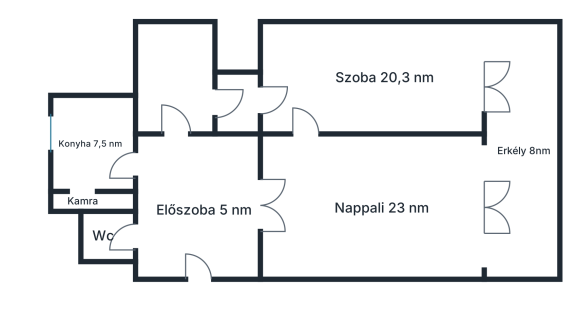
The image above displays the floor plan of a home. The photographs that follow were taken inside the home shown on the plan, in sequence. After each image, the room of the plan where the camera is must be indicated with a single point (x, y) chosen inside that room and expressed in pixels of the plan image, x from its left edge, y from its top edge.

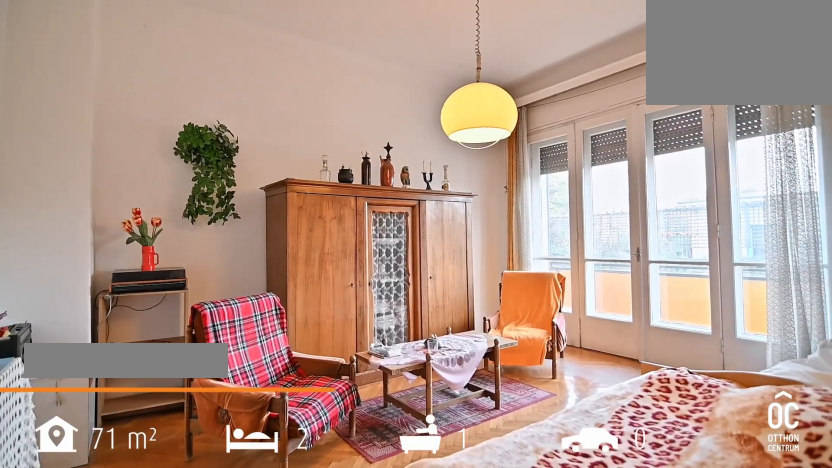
(403, 78)
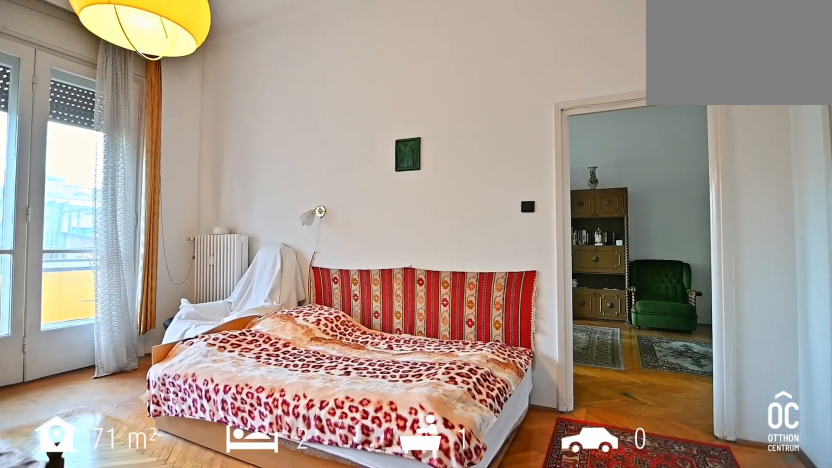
(403, 78)
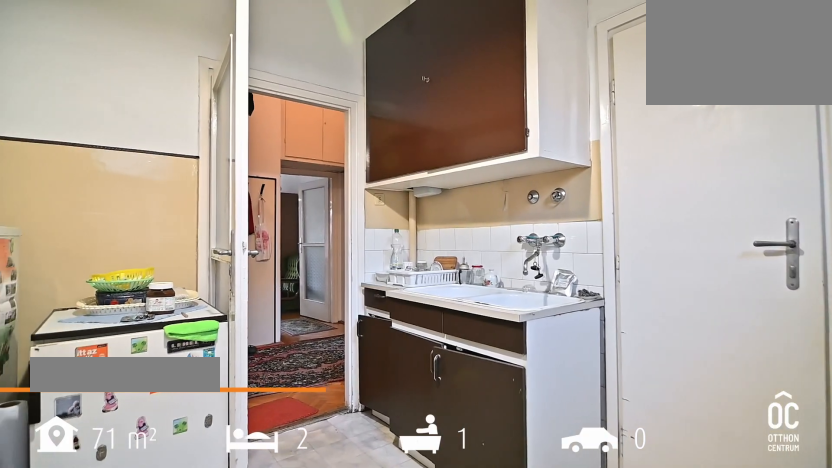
(91, 145)
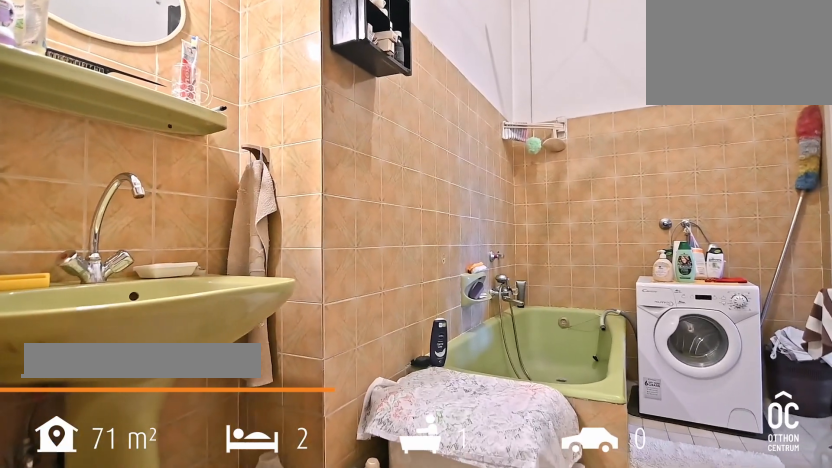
(176, 84)
